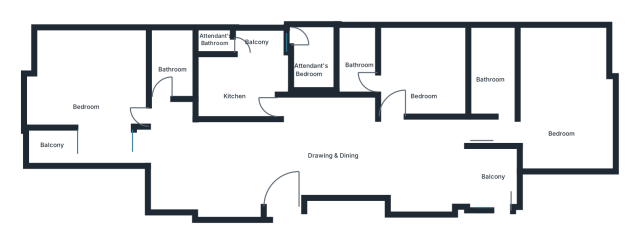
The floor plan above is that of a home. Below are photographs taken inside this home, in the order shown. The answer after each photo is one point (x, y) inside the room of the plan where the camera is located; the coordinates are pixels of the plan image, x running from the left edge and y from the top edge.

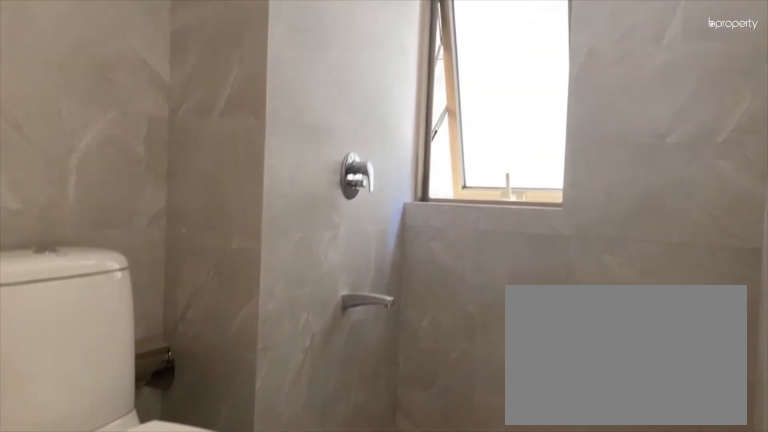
(359, 59)
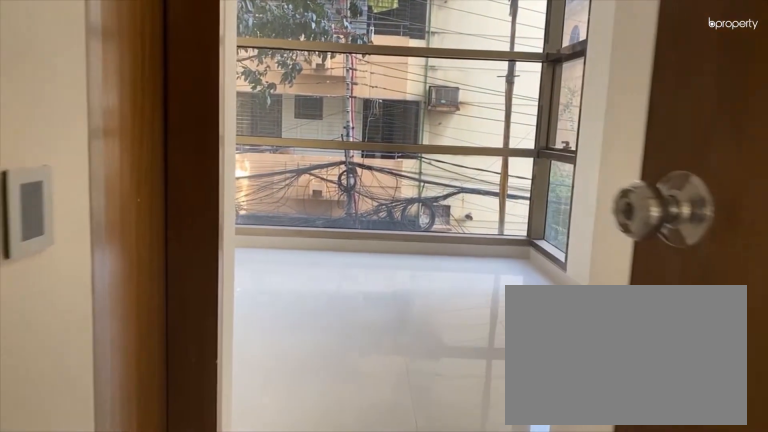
(506, 133)
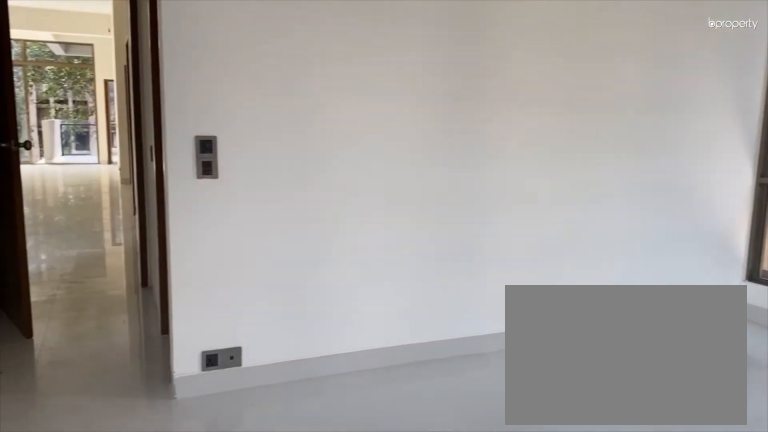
(560, 95)
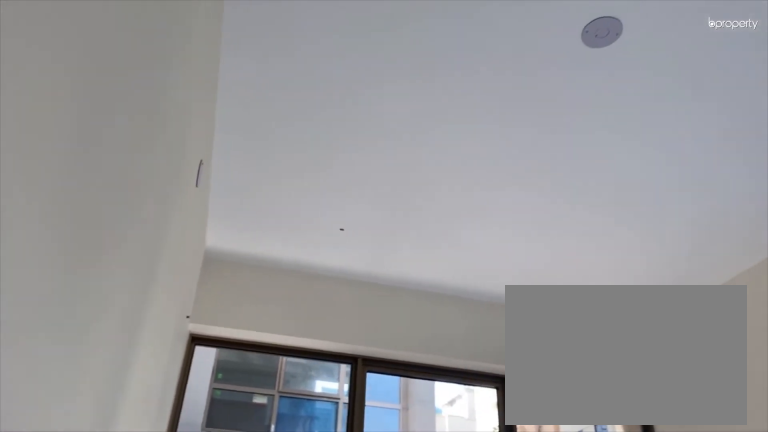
(560, 95)
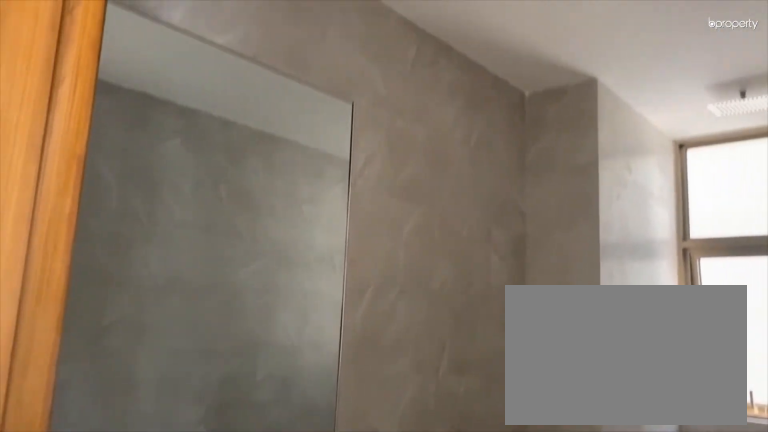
(492, 58)
